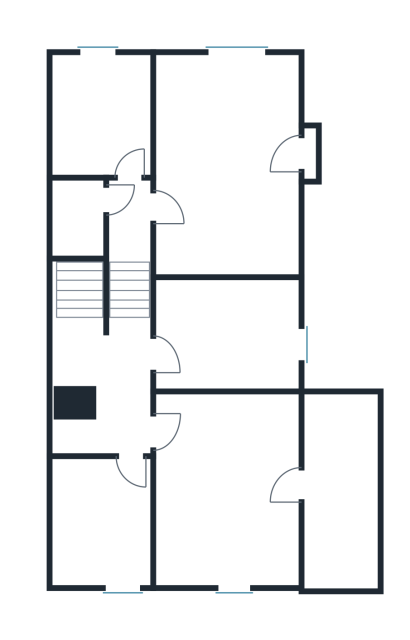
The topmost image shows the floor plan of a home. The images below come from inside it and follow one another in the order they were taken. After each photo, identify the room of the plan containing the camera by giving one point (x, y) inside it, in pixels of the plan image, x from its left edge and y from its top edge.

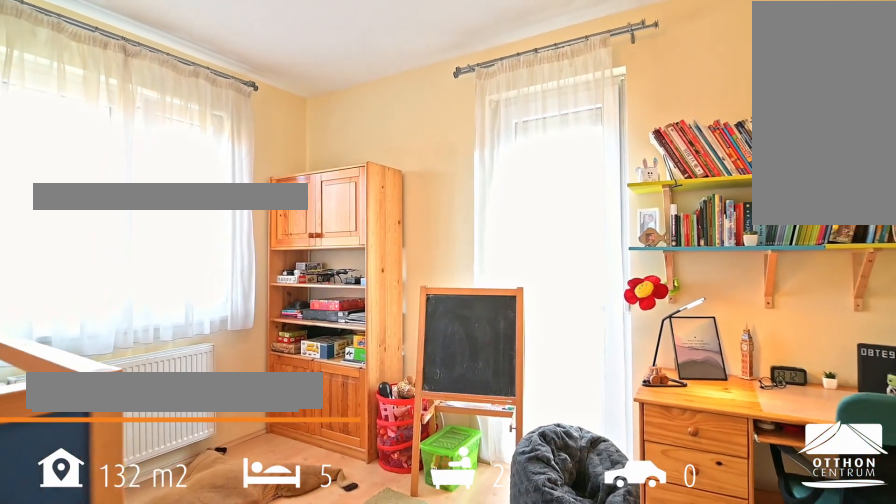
(225, 169)
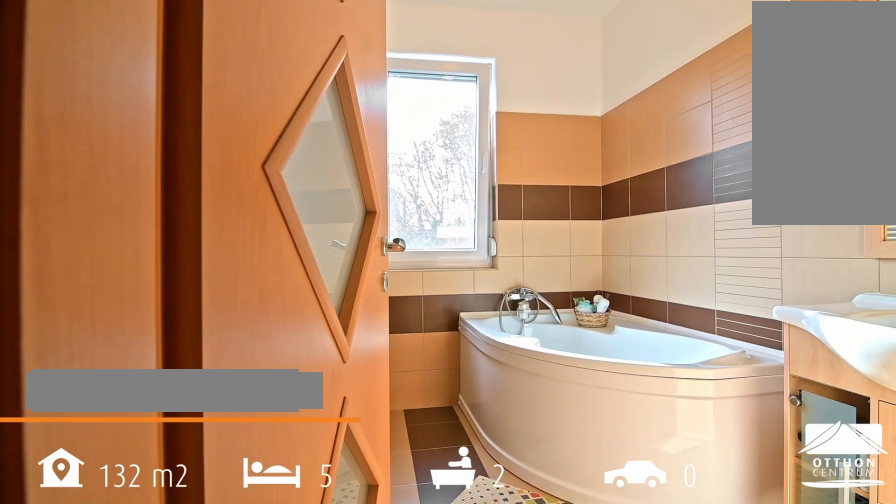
(104, 525)
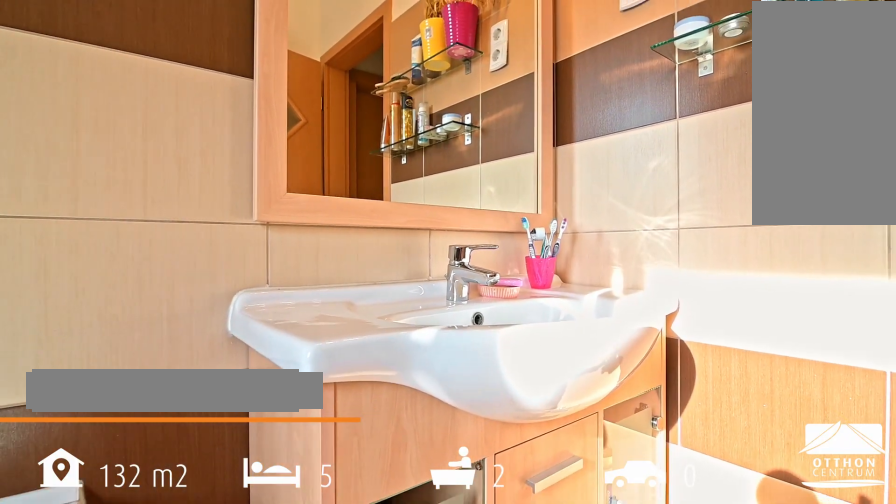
(104, 525)
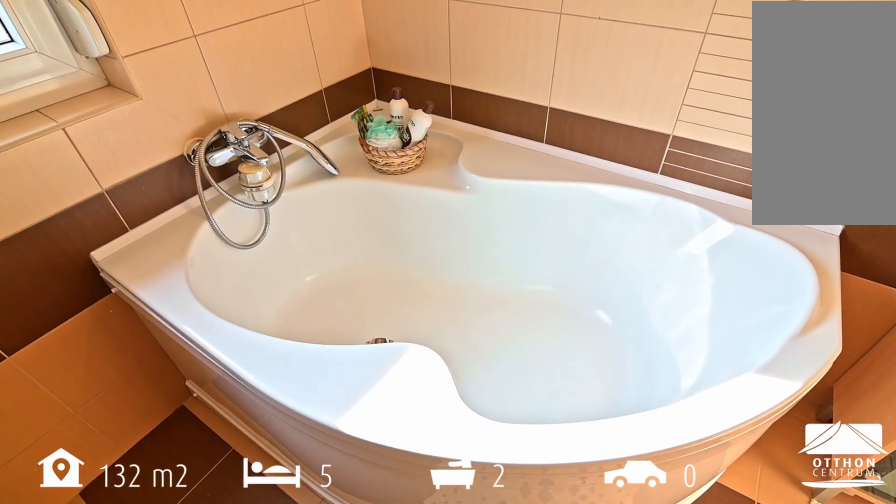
(104, 525)
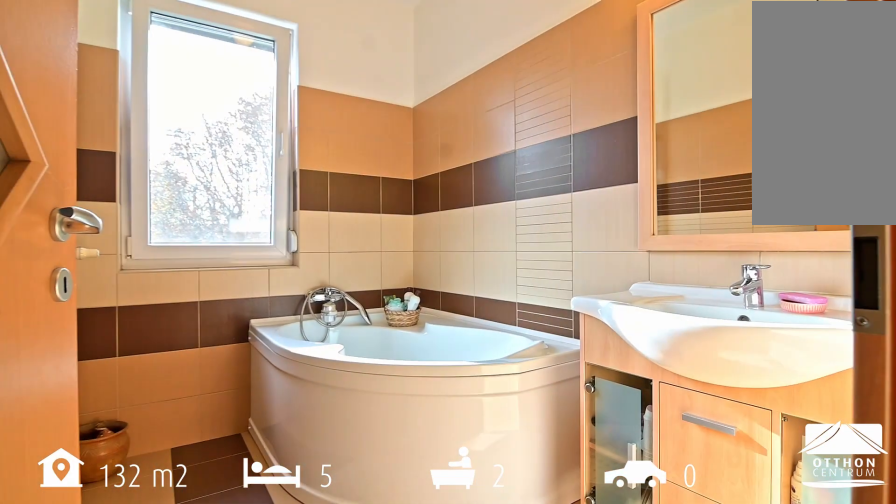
(104, 525)
